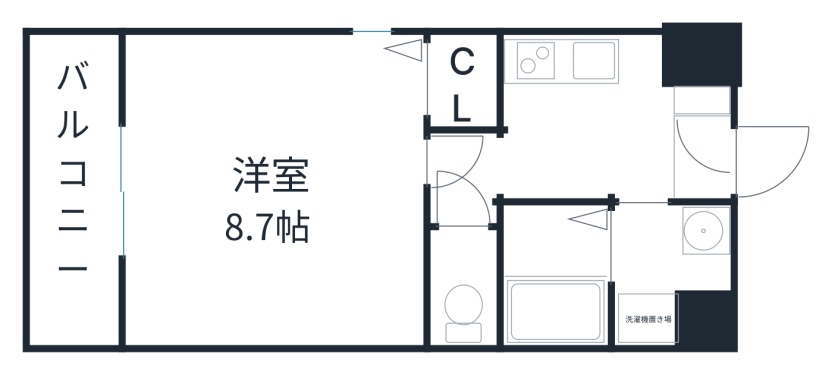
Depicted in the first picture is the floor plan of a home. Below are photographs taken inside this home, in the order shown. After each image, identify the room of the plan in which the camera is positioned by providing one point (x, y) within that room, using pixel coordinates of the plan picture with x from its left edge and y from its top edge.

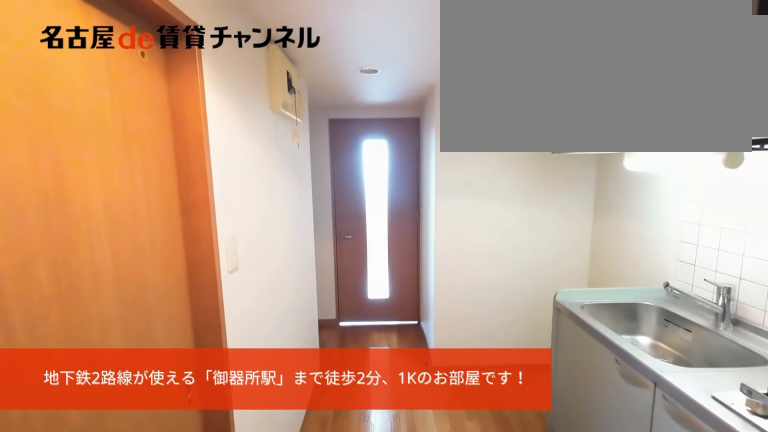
(706, 159)
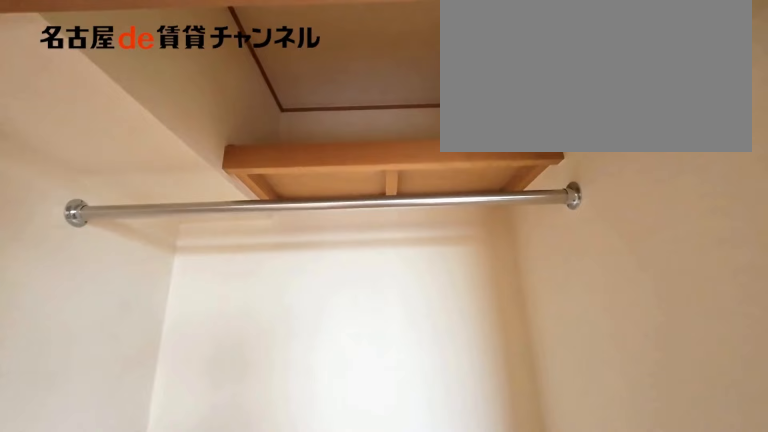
(460, 83)
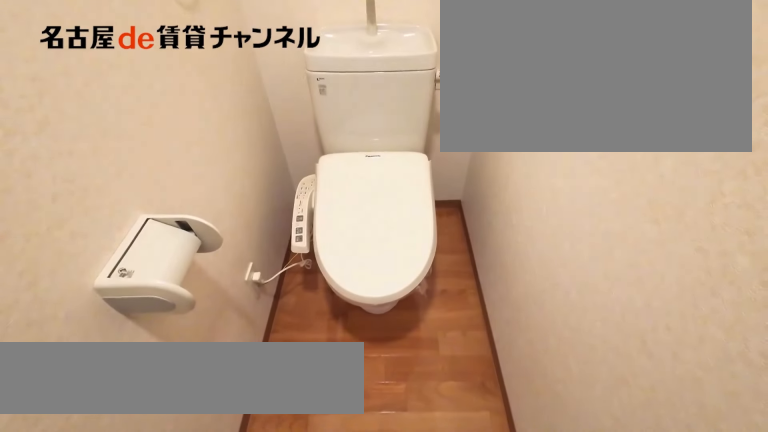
(464, 287)
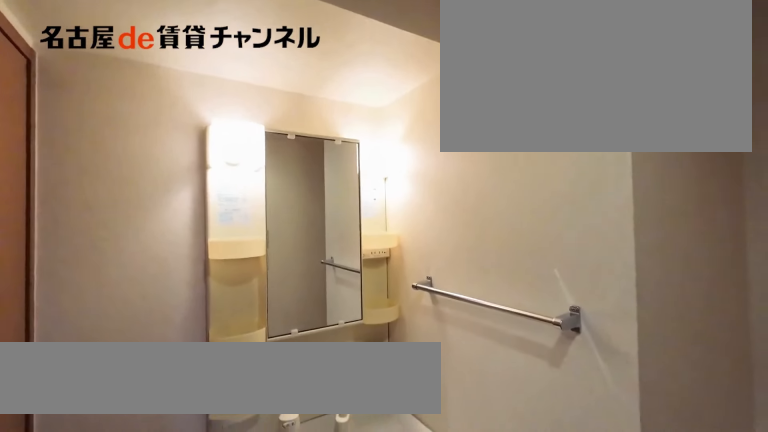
(673, 273)
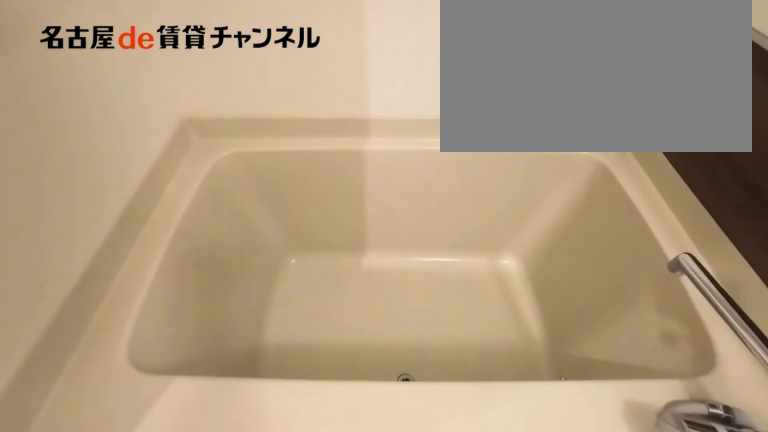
(551, 272)
